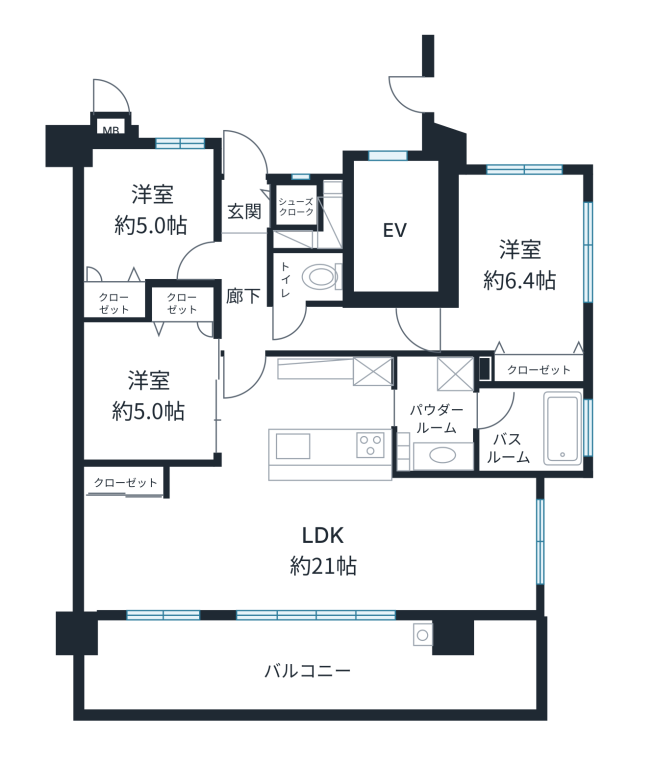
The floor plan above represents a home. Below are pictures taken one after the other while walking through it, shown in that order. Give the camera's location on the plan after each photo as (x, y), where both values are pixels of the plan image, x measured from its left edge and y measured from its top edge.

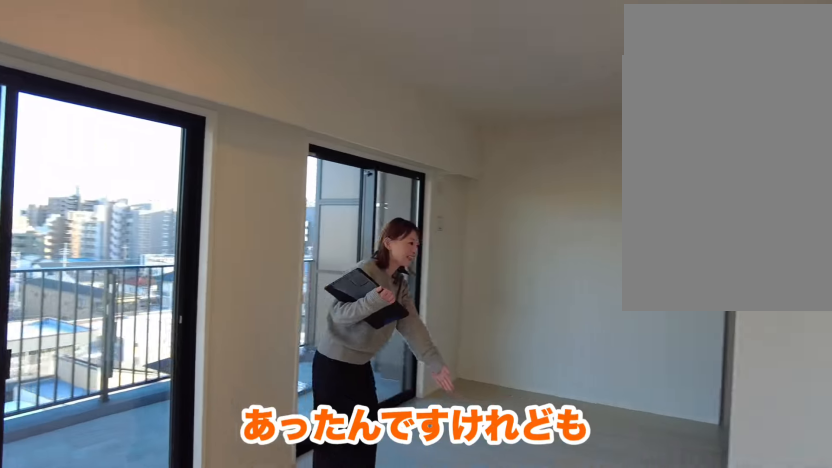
(242, 592)
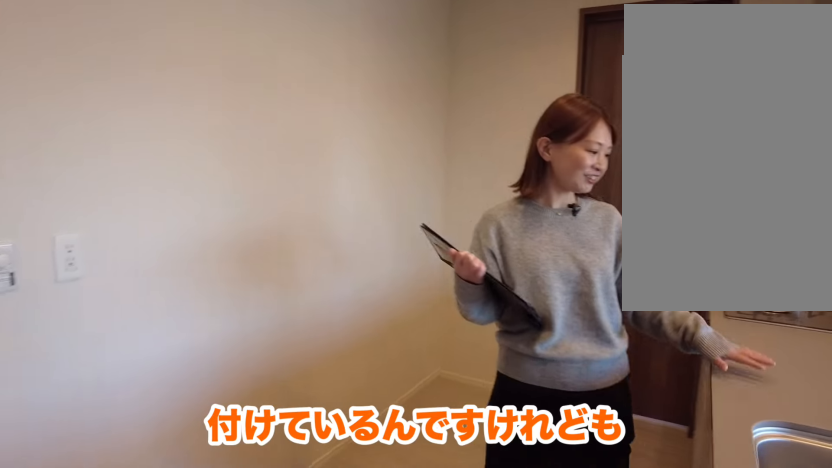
(306, 420)
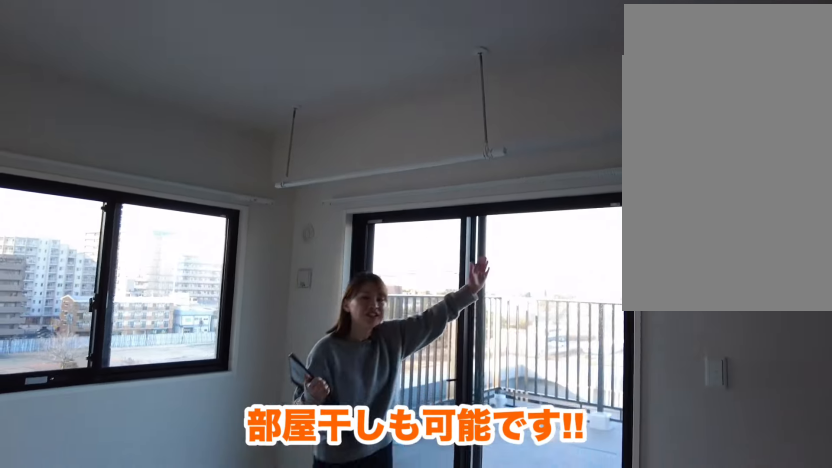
(513, 318)
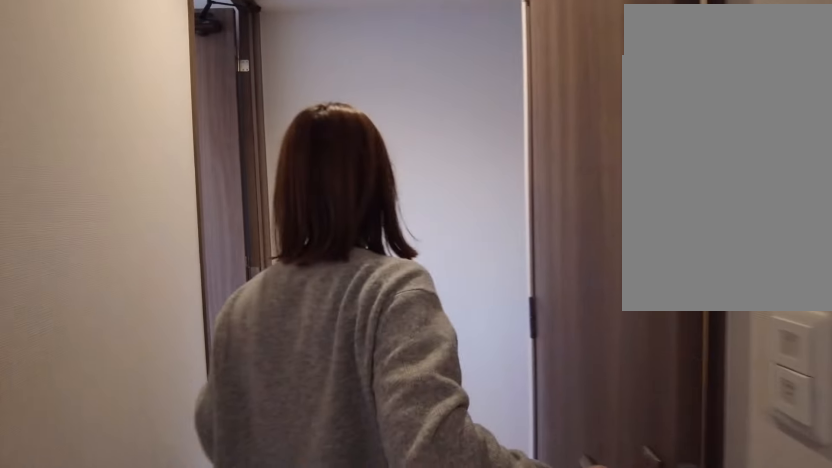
(280, 347)
